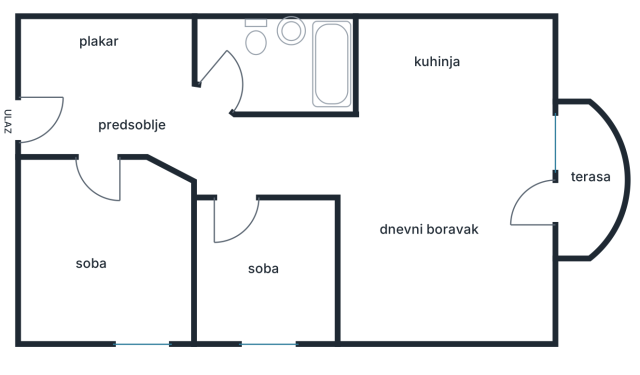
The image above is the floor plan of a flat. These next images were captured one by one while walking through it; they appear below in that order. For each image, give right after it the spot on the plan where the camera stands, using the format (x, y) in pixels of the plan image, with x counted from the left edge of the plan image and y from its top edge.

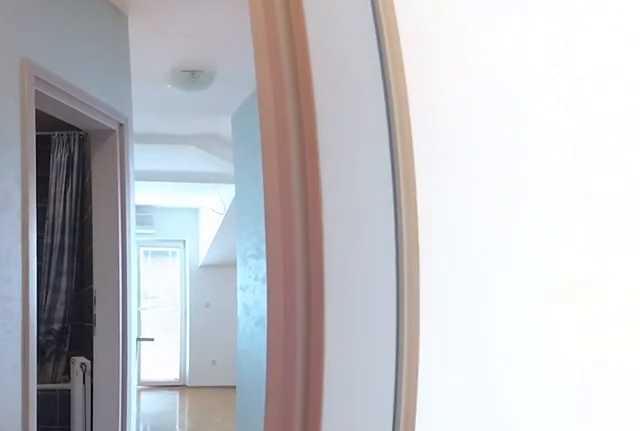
(62, 114)
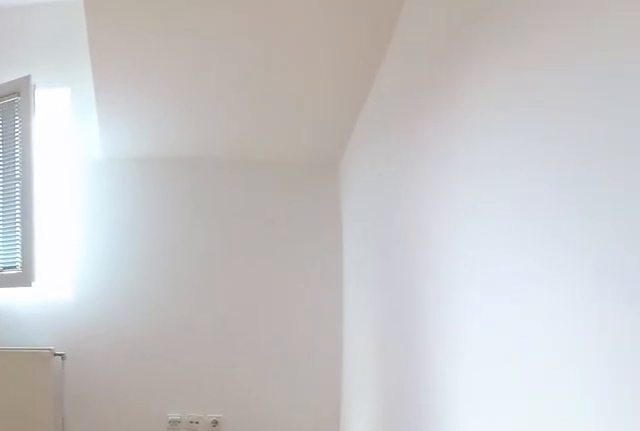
(91, 172)
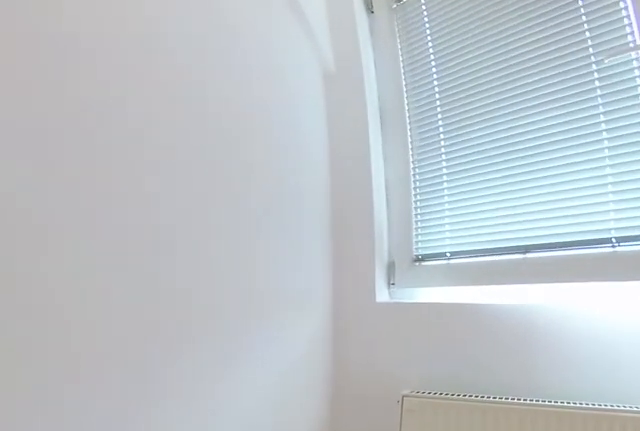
(158, 241)
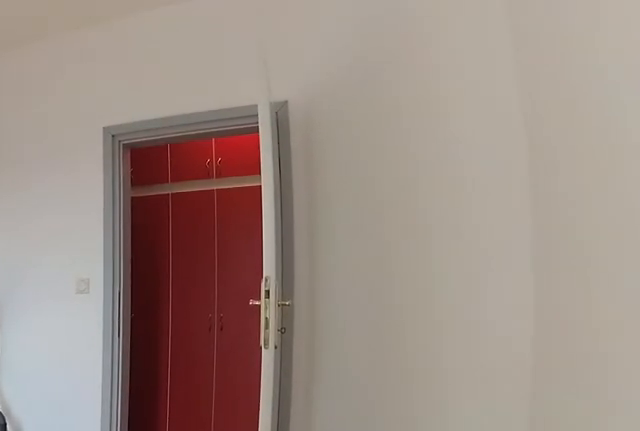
(146, 321)
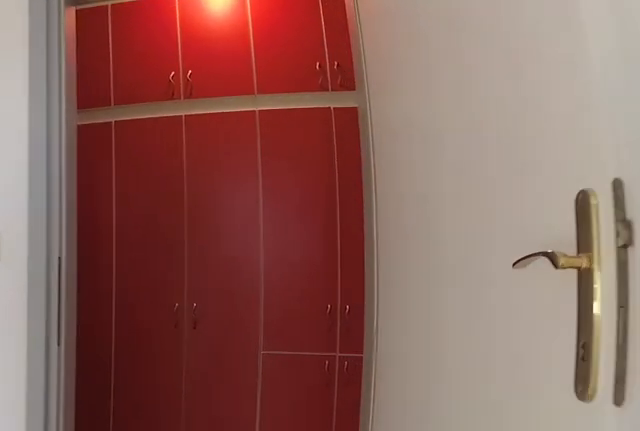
(111, 245)
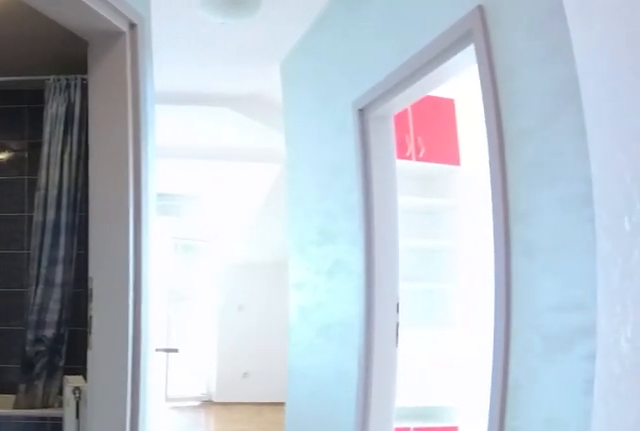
(117, 111)
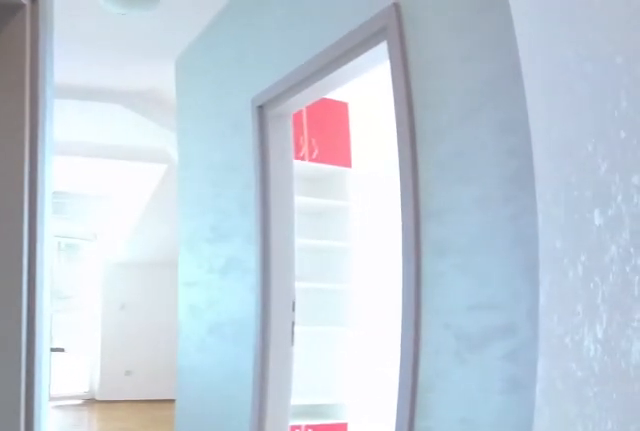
(132, 110)
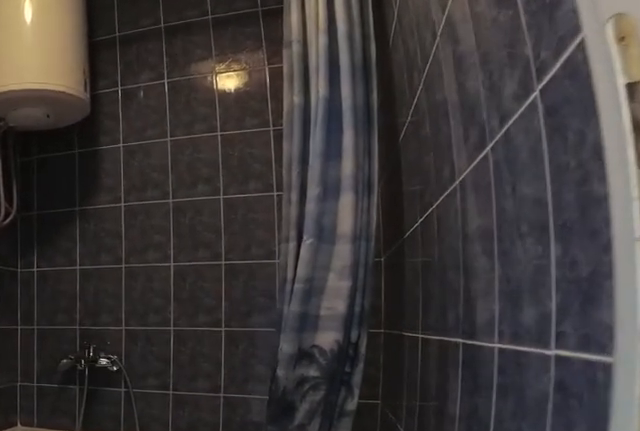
(203, 107)
